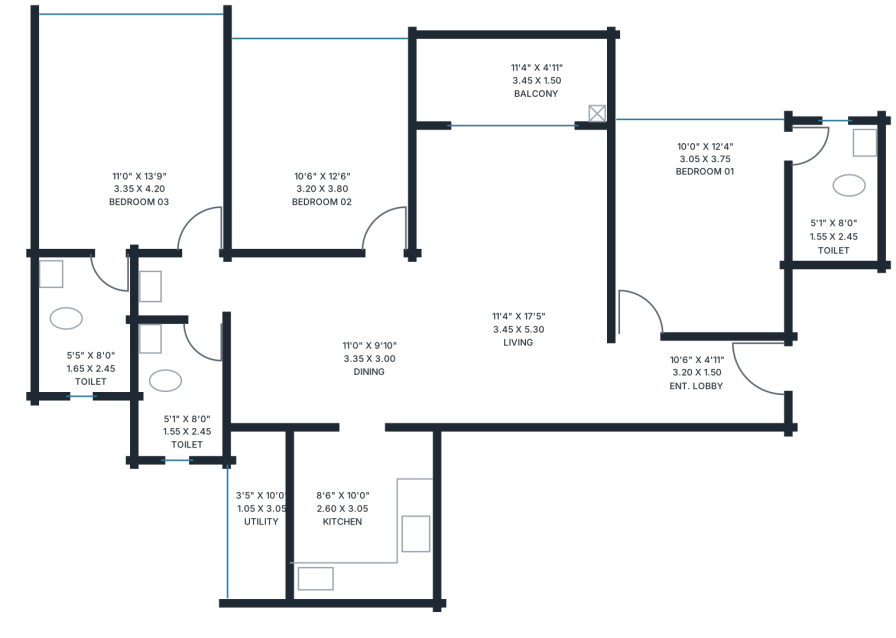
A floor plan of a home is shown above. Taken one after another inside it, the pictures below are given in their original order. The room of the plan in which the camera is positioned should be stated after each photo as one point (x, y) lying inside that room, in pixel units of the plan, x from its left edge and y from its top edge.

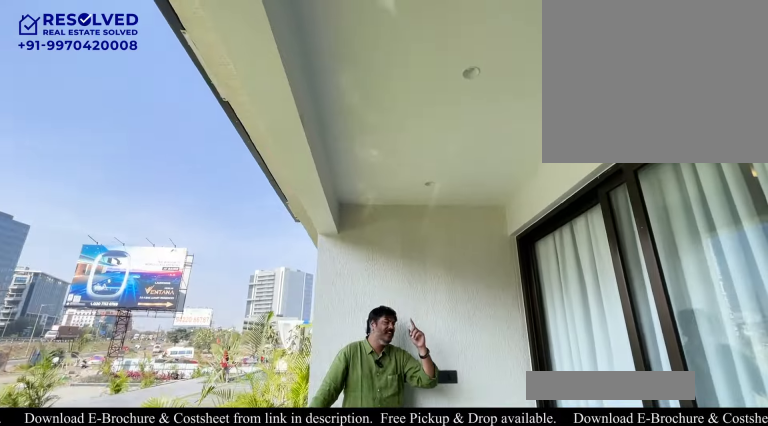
(509, 79)
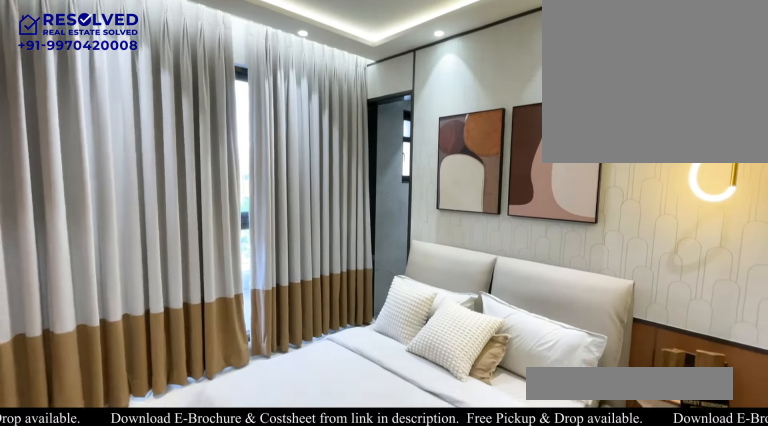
(700, 227)
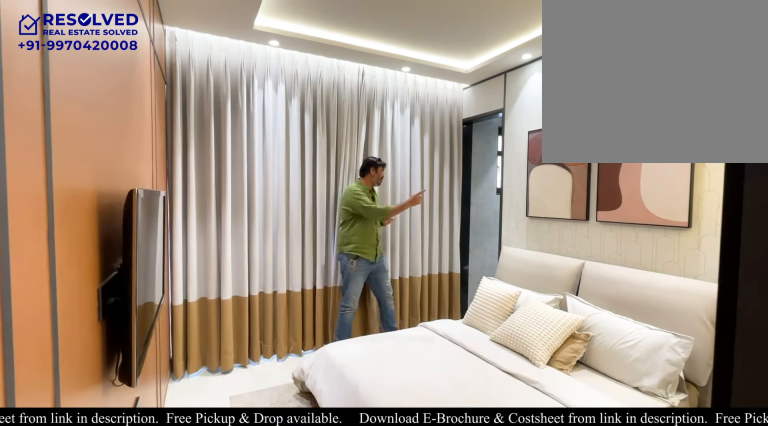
(700, 227)
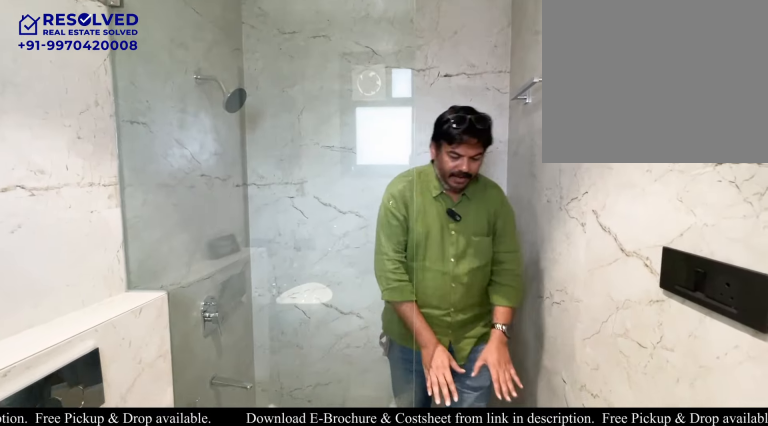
(833, 195)
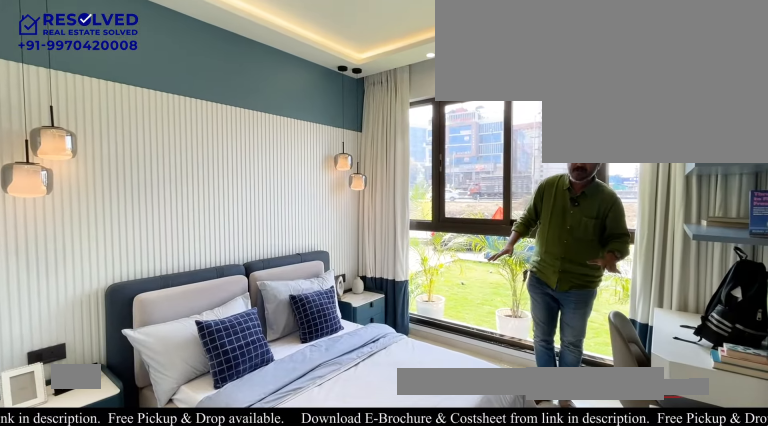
(320, 144)
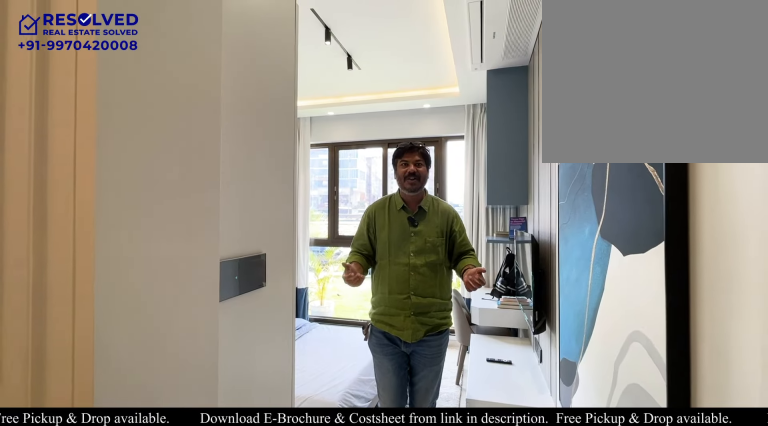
(319, 144)
